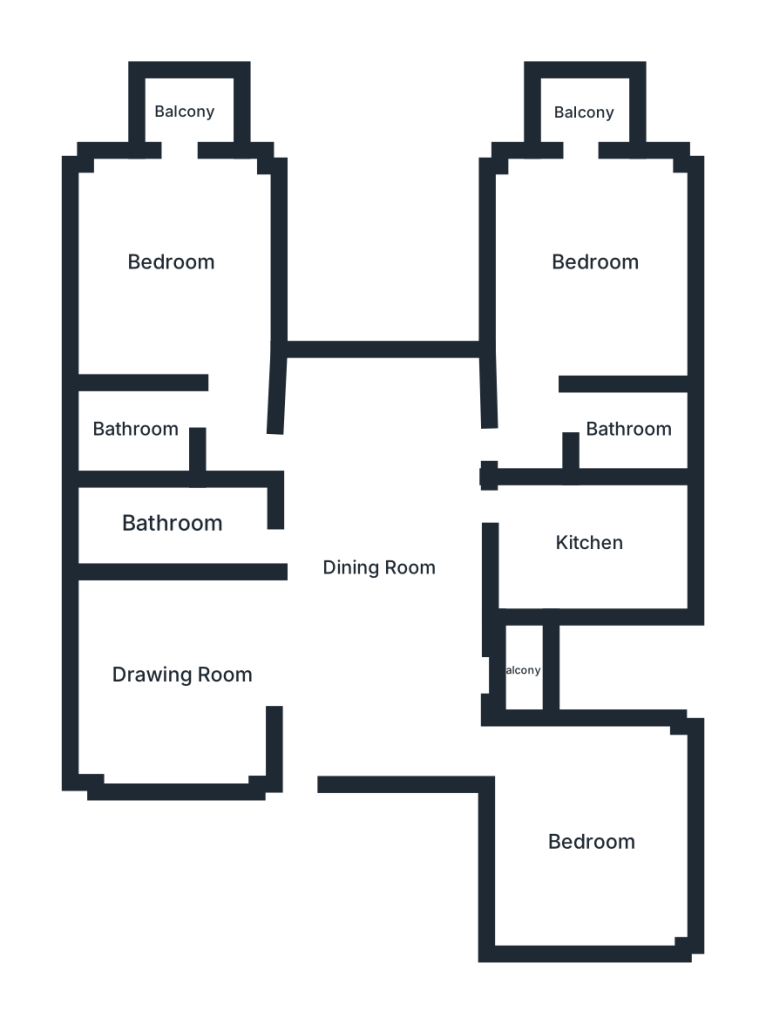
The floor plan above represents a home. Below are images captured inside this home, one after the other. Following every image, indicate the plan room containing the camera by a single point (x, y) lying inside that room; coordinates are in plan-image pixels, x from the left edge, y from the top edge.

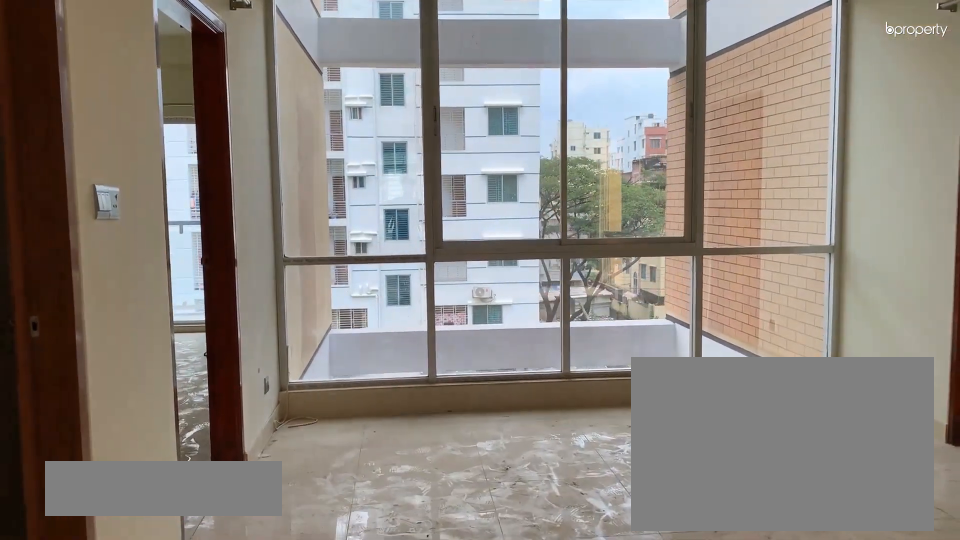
(374, 564)
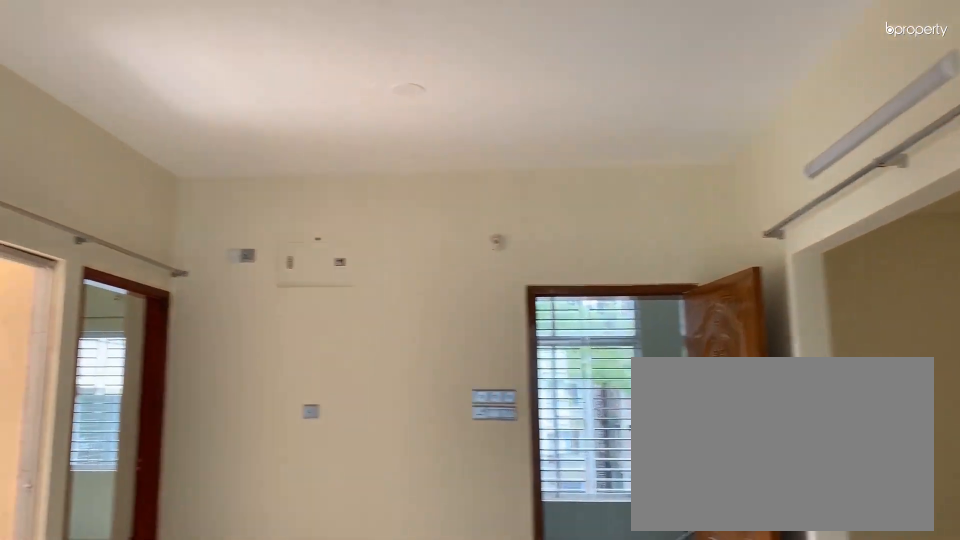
(374, 564)
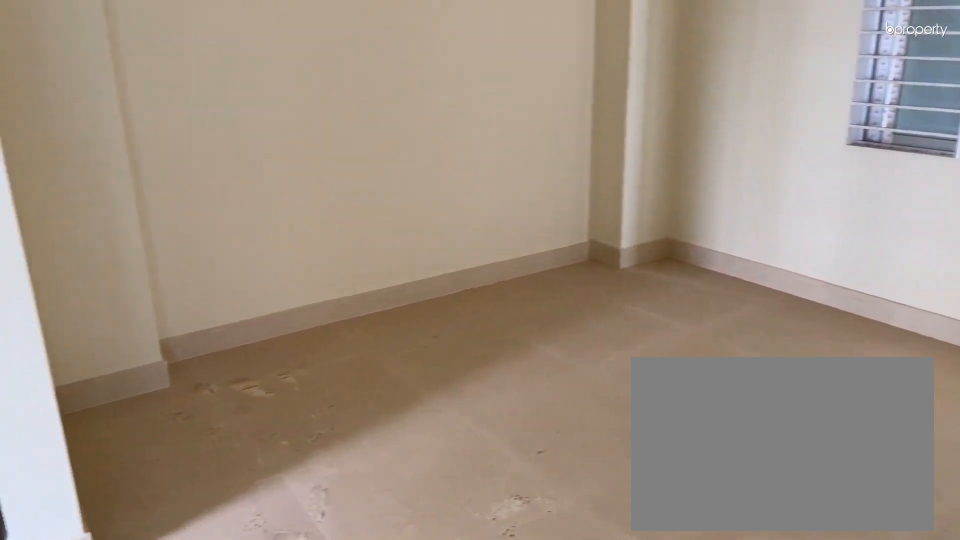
(183, 676)
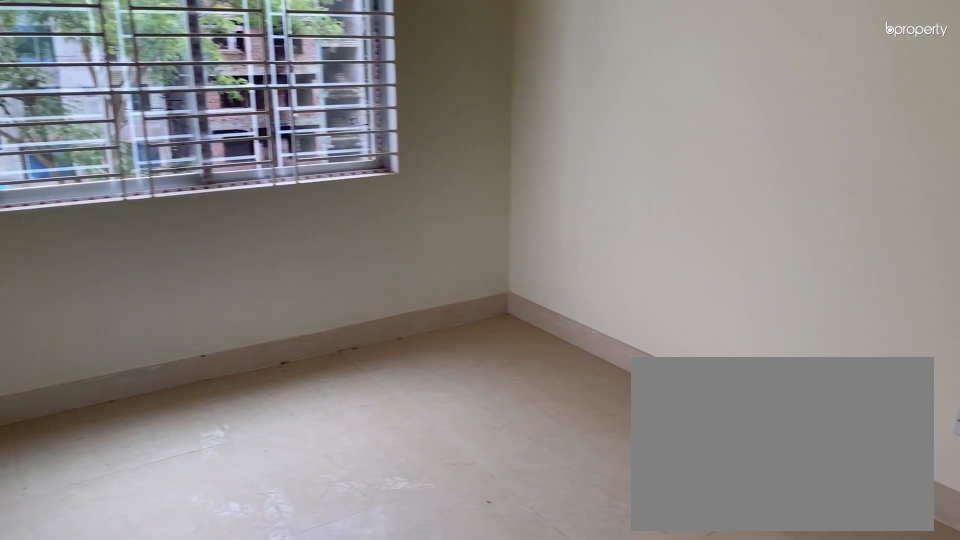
(591, 838)
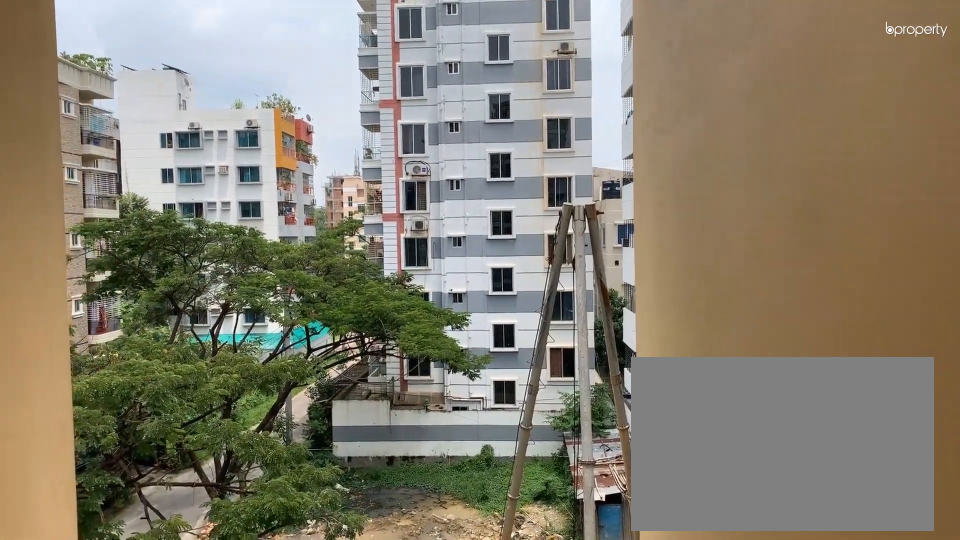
(516, 673)
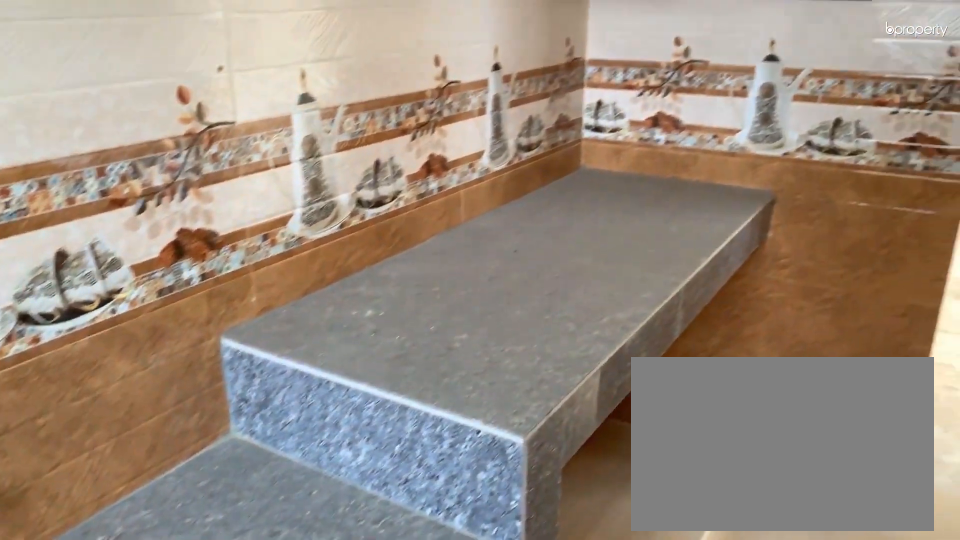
(581, 543)
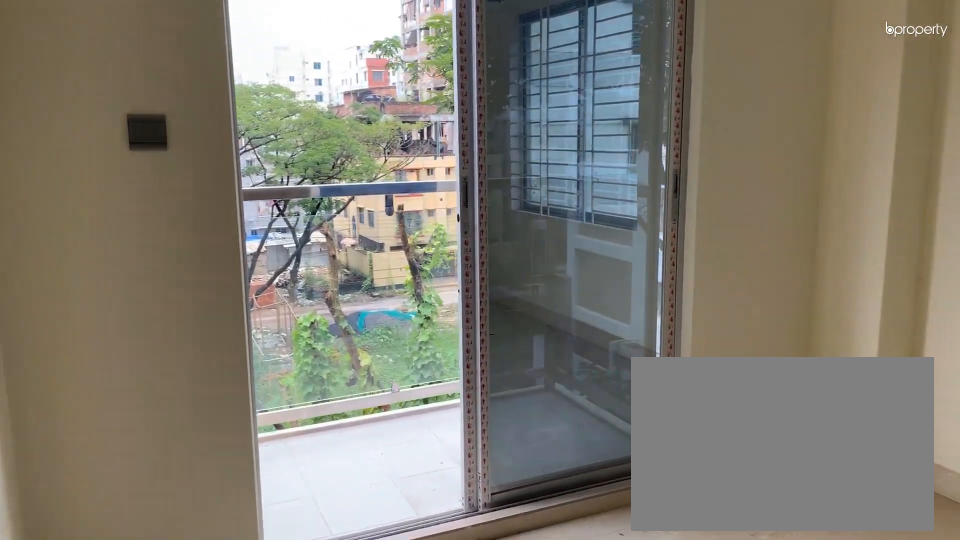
(591, 265)
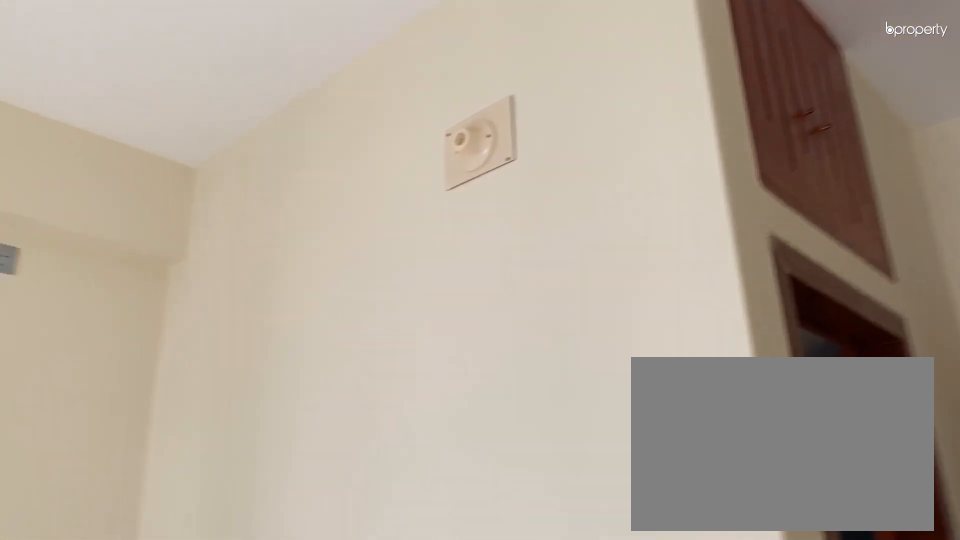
(591, 265)
